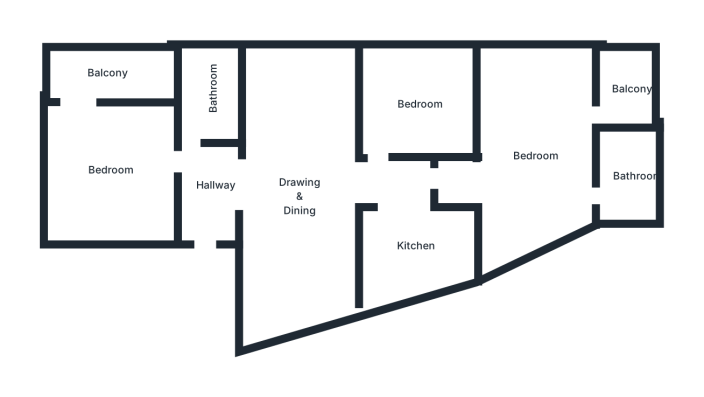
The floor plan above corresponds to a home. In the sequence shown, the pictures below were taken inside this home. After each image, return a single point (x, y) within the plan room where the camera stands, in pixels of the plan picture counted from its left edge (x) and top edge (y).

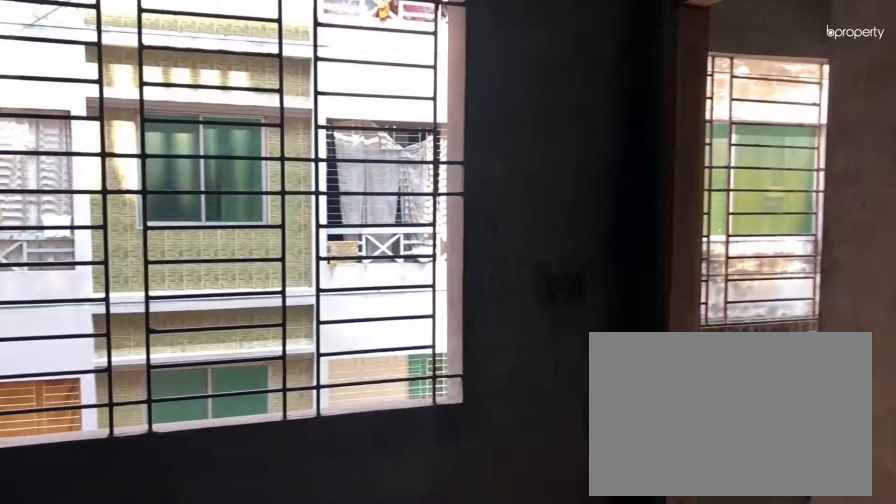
(535, 155)
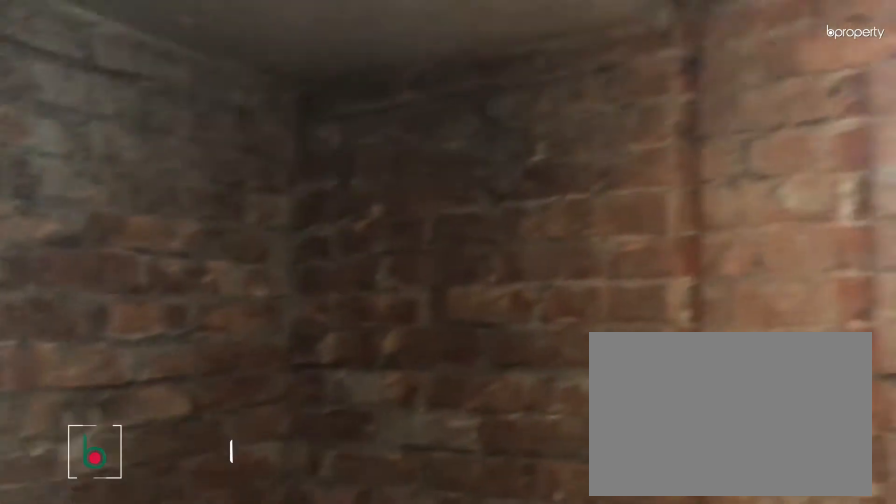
(629, 181)
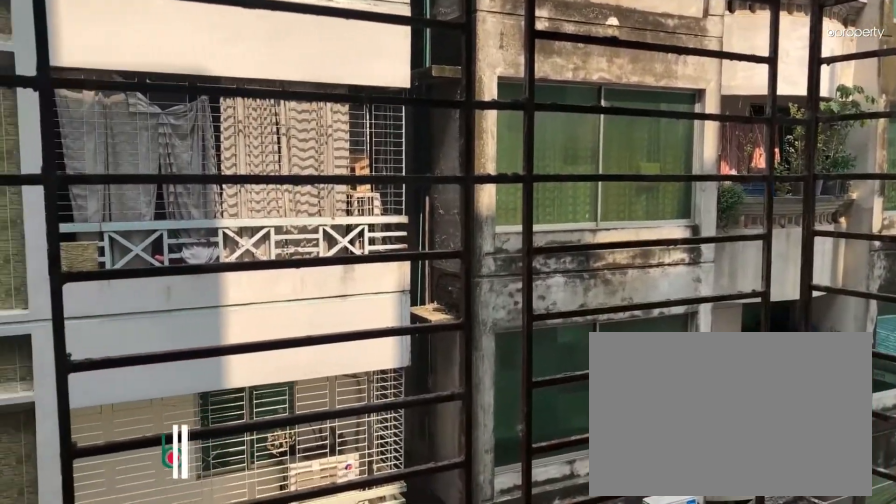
(632, 89)
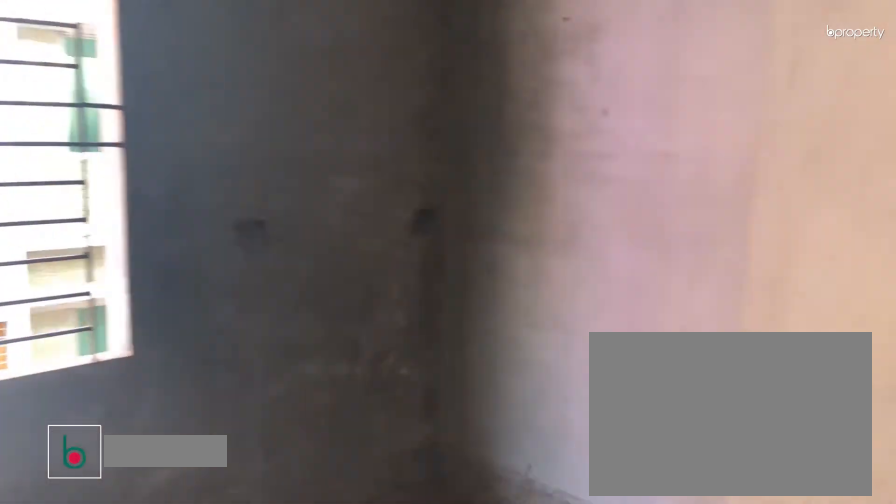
(422, 105)
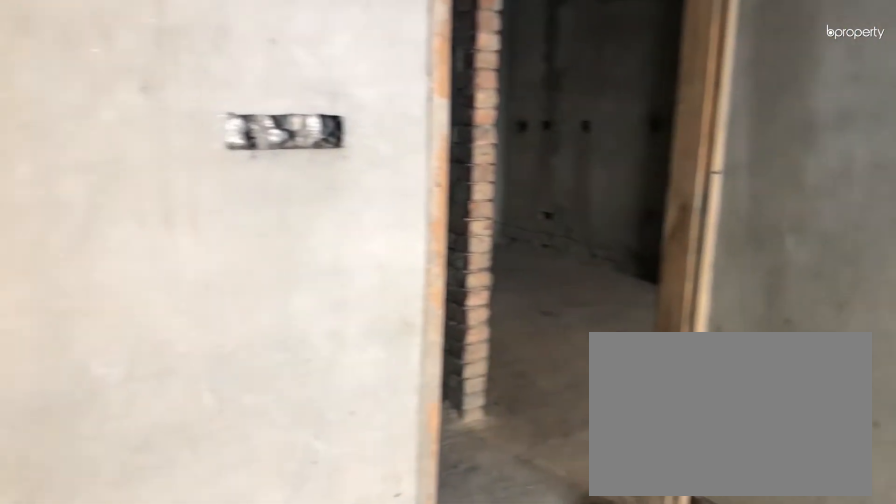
(422, 105)
